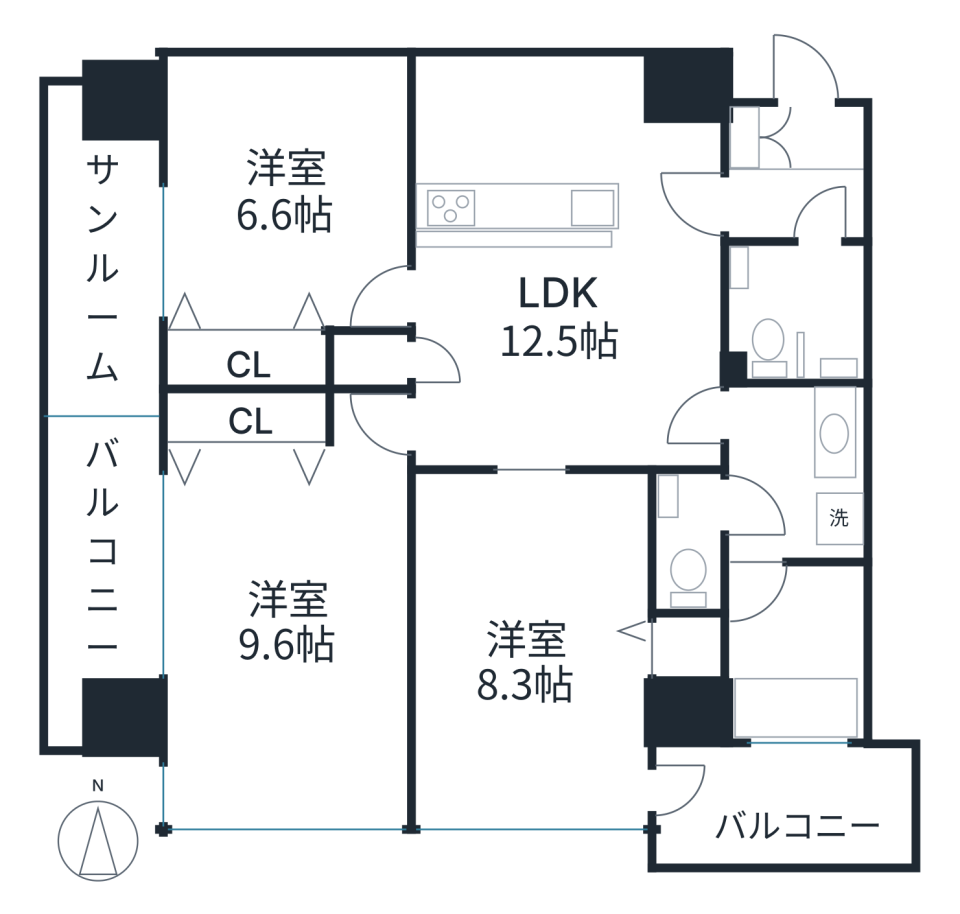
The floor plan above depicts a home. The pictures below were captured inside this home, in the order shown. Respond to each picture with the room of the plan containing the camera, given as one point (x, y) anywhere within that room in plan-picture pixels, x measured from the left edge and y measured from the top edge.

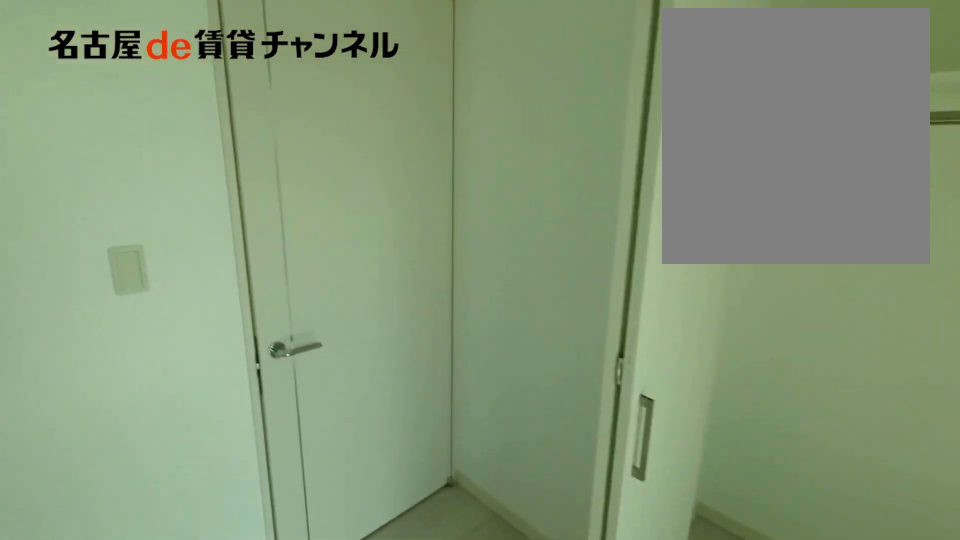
(287, 190)
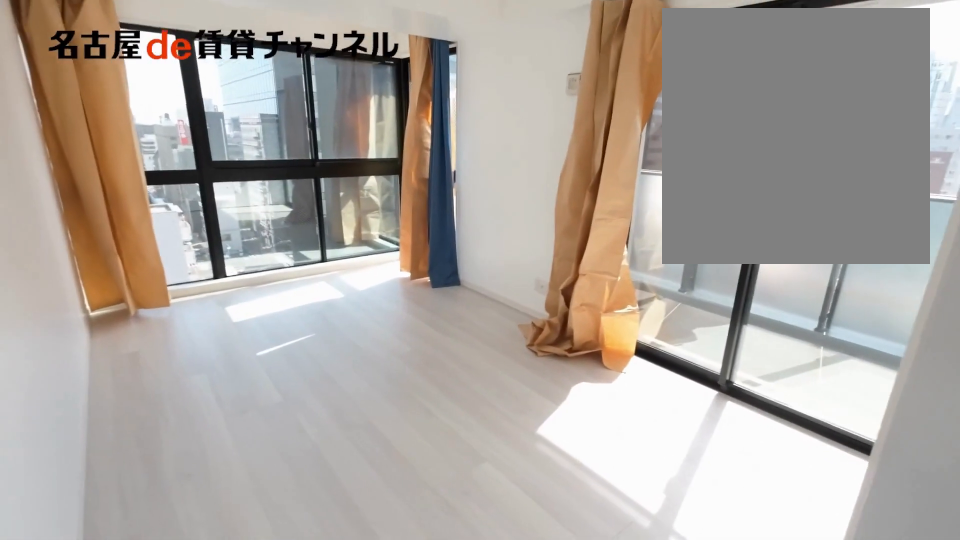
(299, 623)
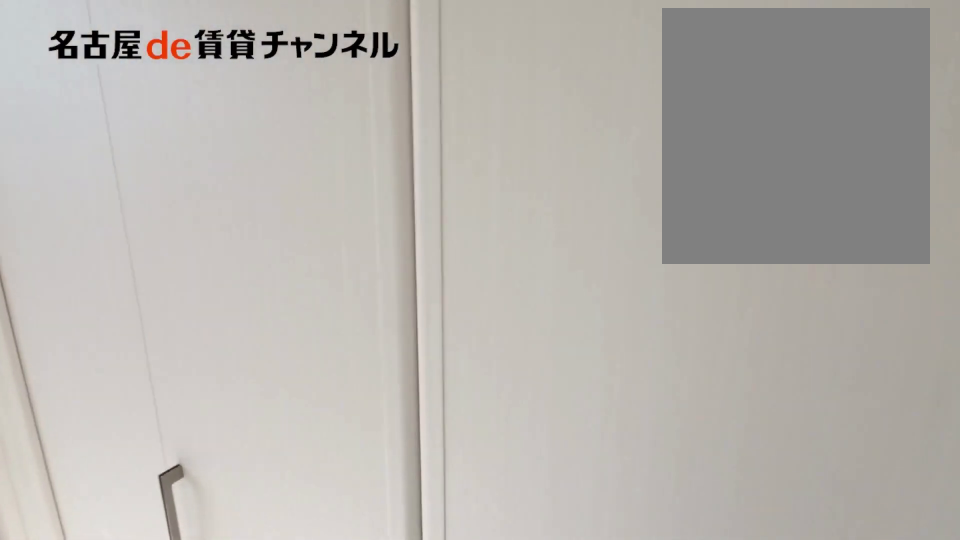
(299, 623)
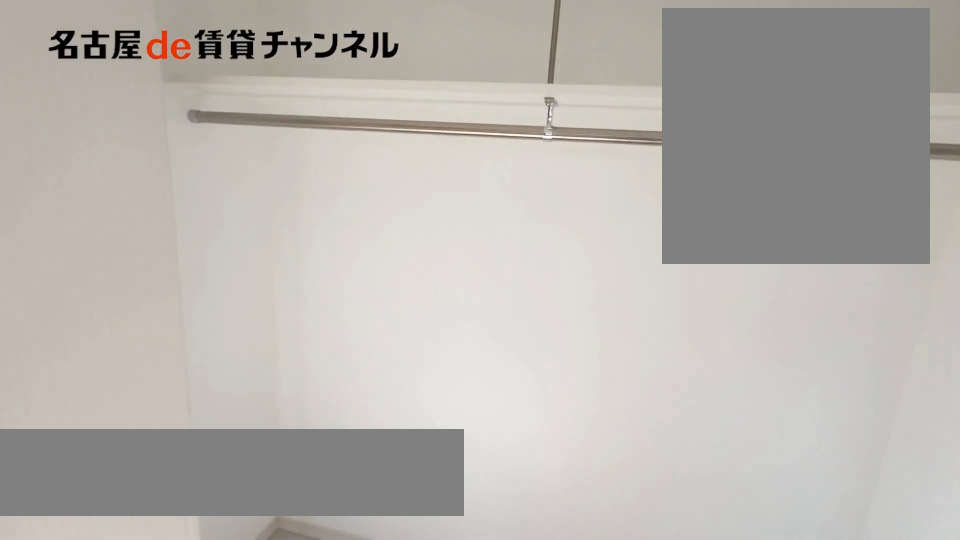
(250, 420)
